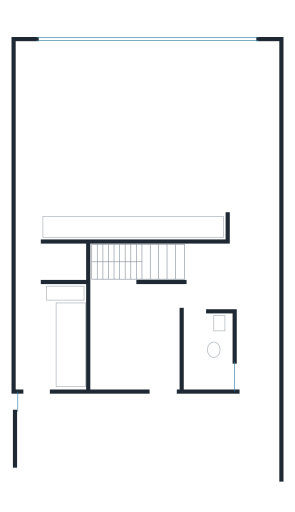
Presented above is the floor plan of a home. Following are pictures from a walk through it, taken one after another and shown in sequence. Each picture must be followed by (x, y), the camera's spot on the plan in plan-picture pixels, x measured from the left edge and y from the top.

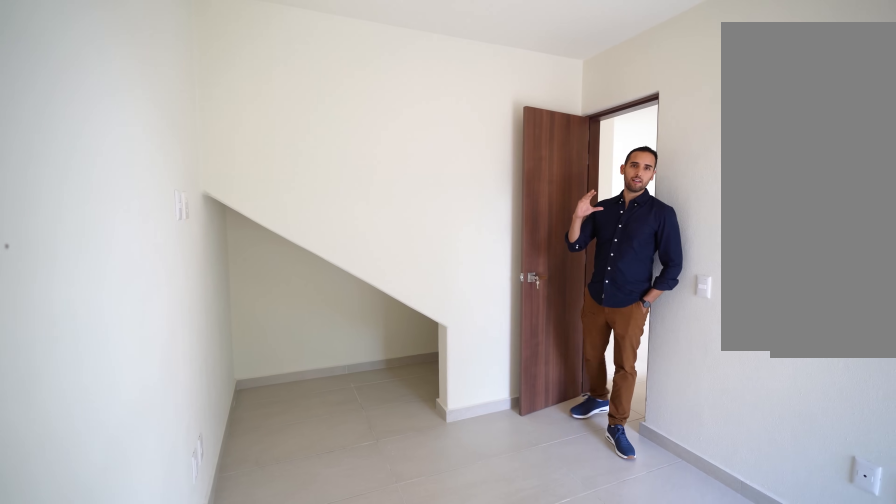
(114, 376)
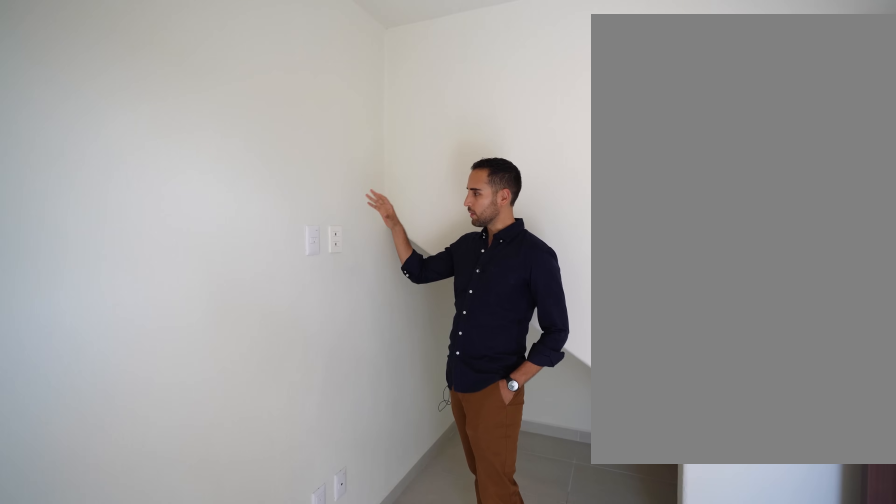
(113, 354)
